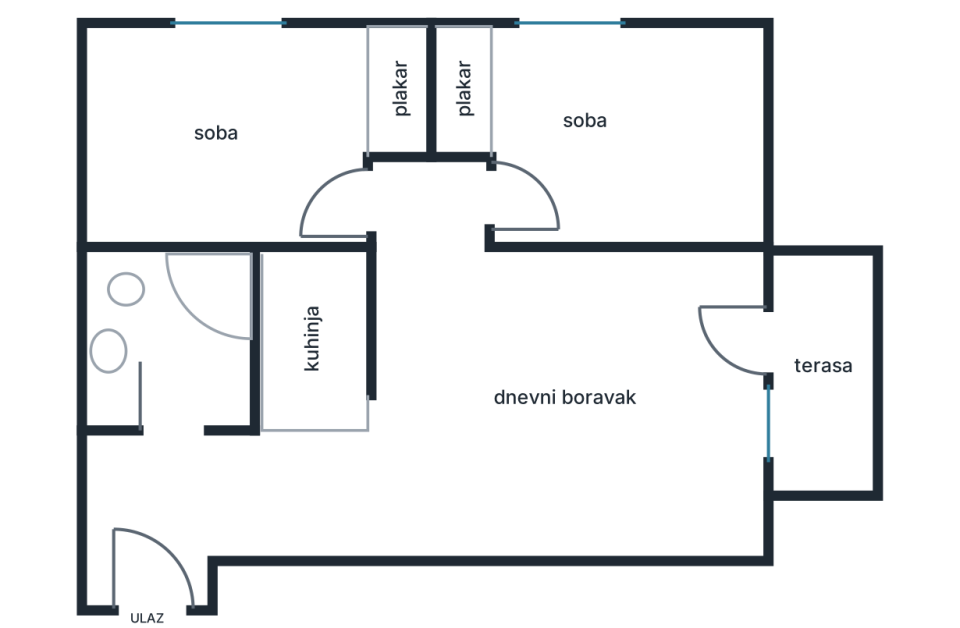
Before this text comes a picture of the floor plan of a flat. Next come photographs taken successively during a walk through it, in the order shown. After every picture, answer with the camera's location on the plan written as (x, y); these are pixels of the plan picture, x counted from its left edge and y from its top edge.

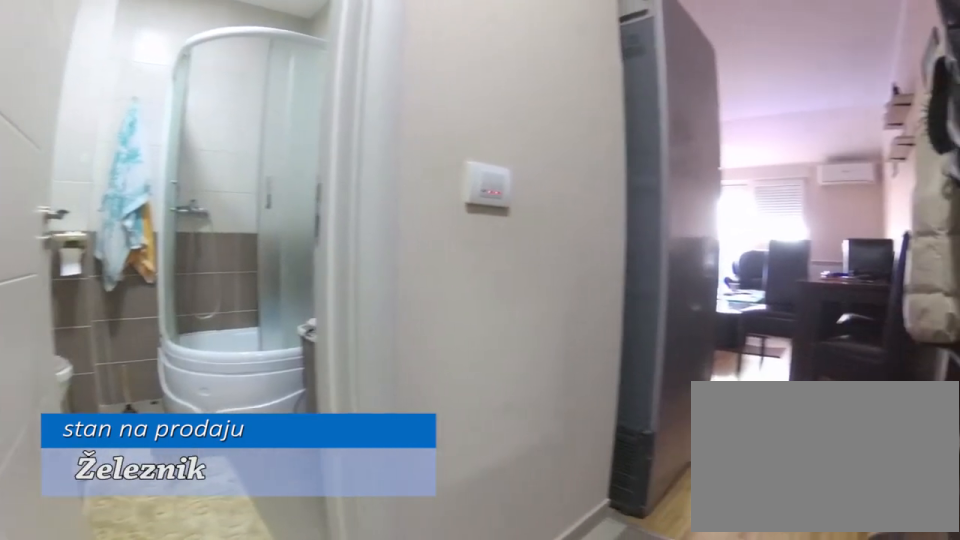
(122, 532)
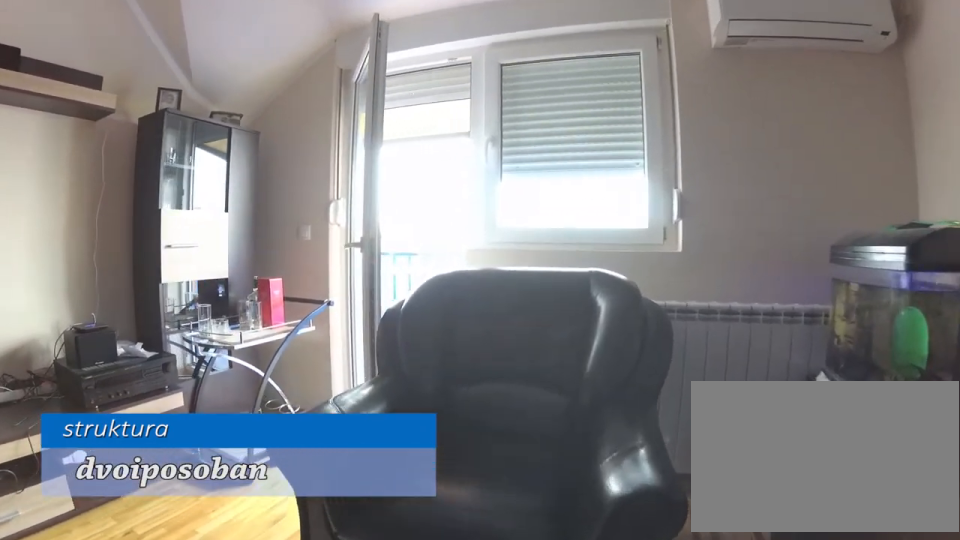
(549, 425)
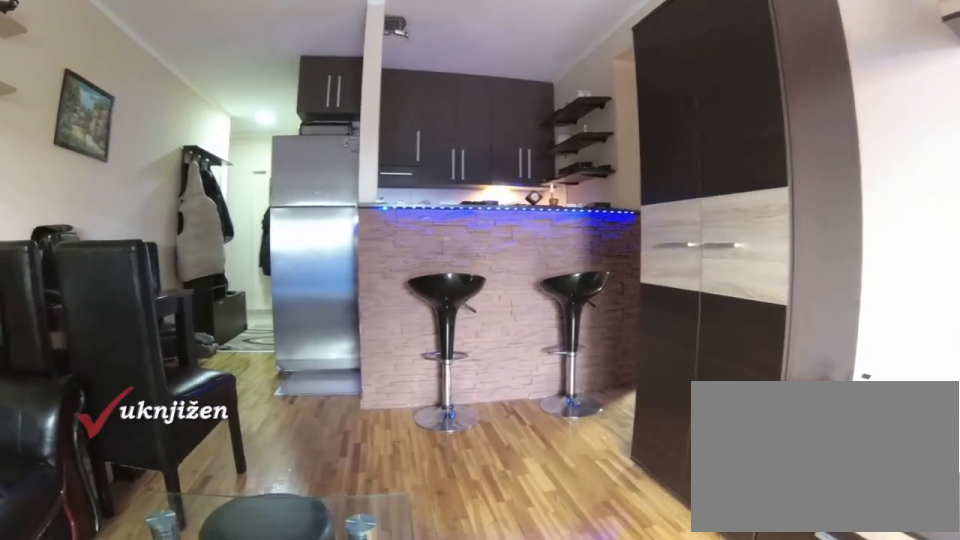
(647, 386)
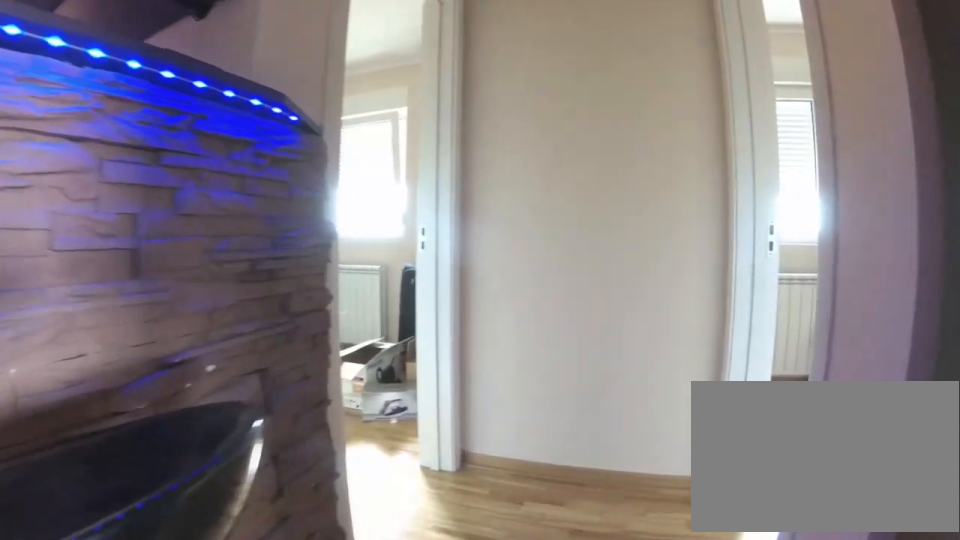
(434, 318)
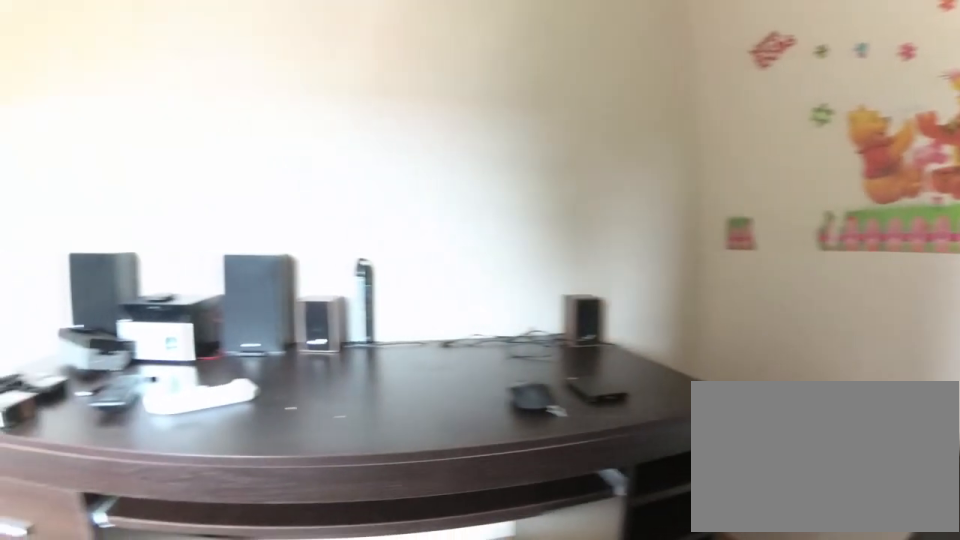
(207, 56)
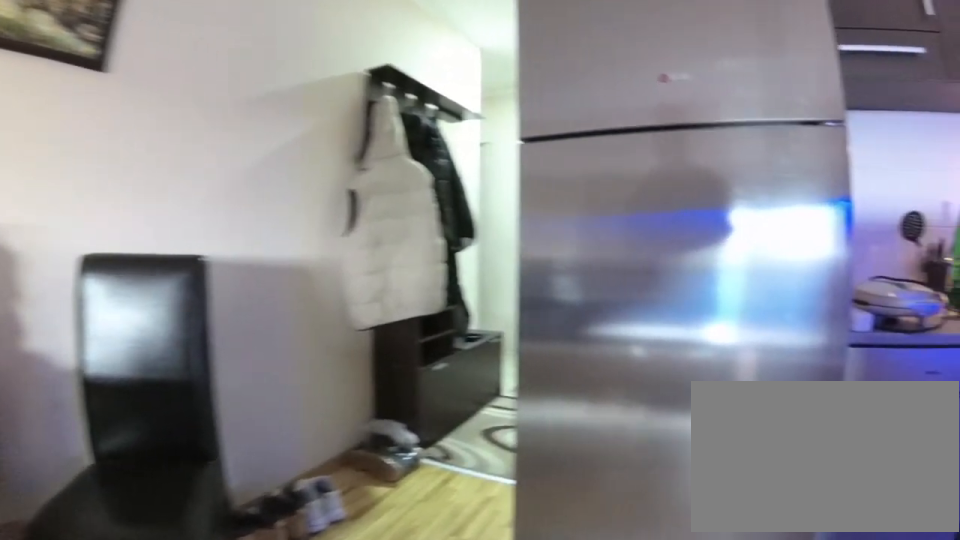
(413, 381)
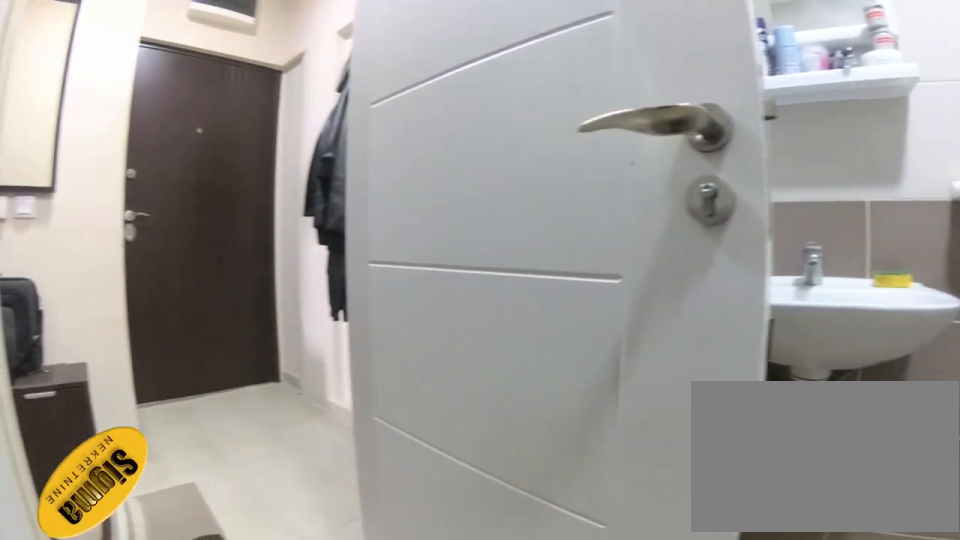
(185, 337)
